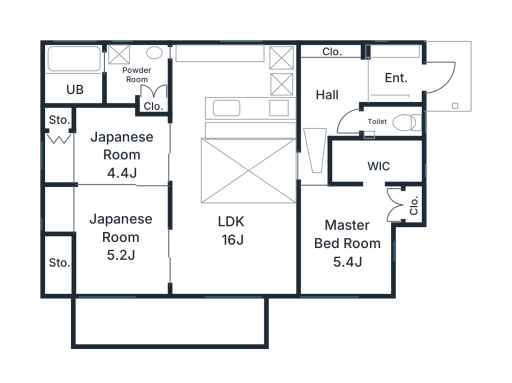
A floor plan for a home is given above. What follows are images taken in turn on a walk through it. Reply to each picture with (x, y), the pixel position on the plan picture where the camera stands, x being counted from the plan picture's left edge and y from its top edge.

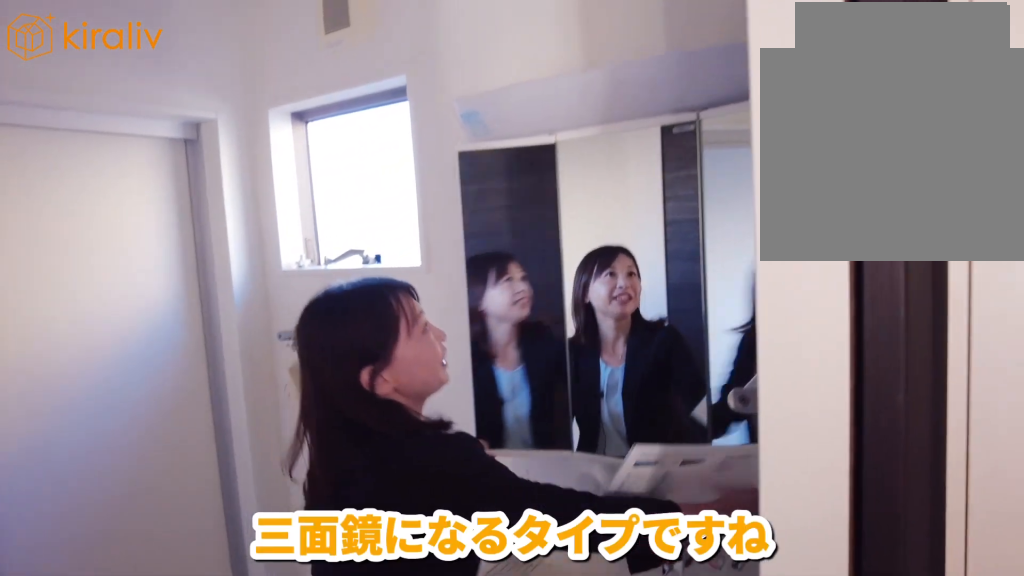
(131, 87)
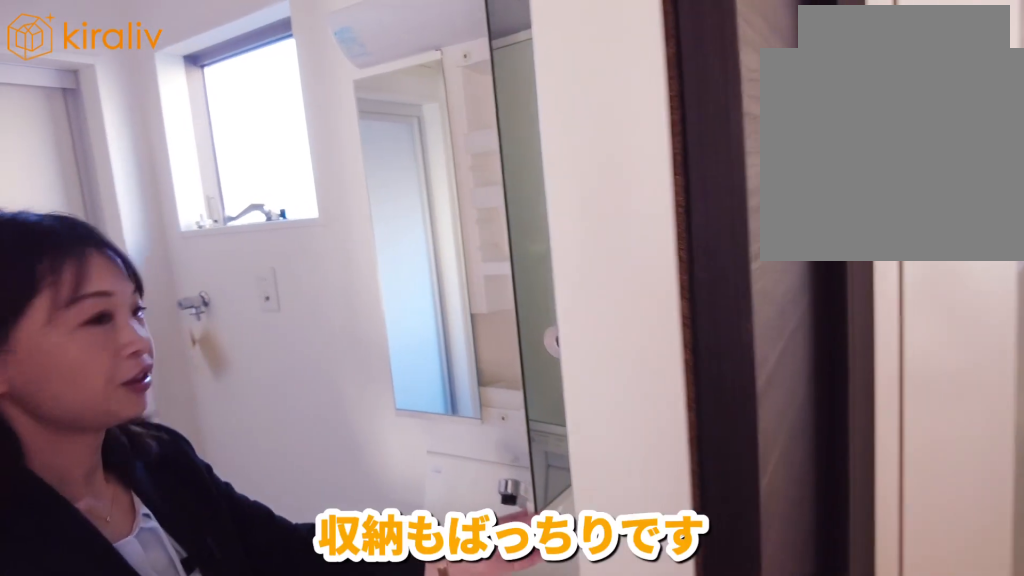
(126, 88)
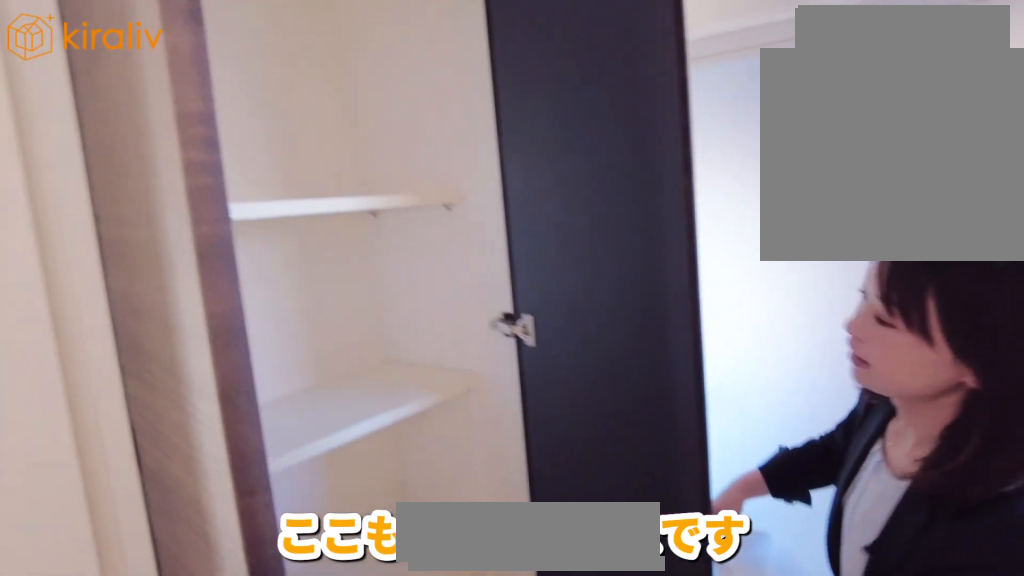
(116, 90)
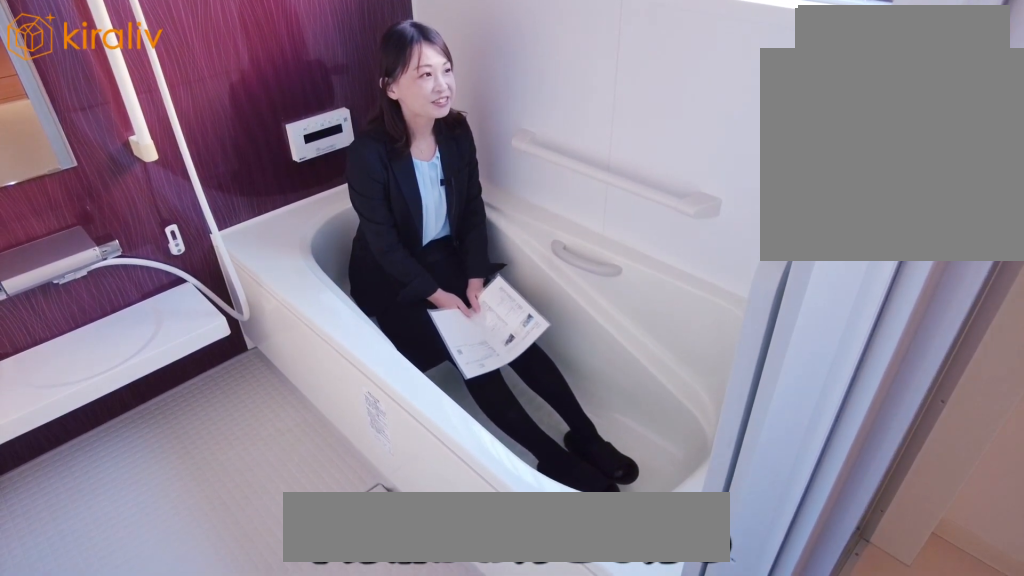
(78, 91)
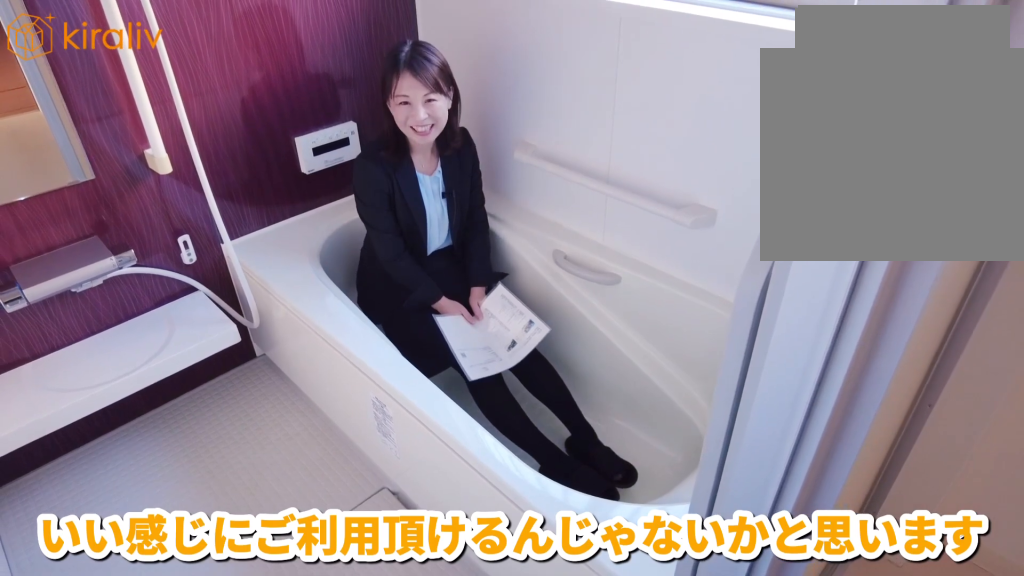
(78, 91)
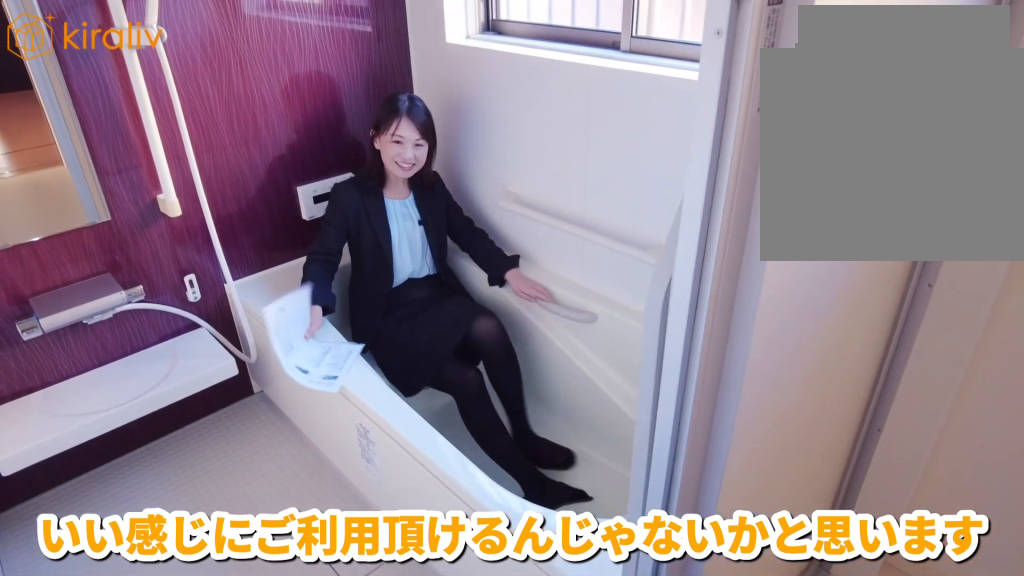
(78, 90)
